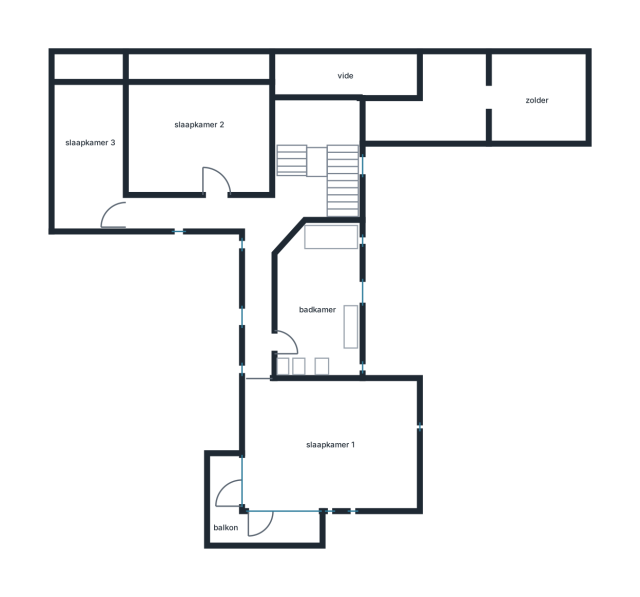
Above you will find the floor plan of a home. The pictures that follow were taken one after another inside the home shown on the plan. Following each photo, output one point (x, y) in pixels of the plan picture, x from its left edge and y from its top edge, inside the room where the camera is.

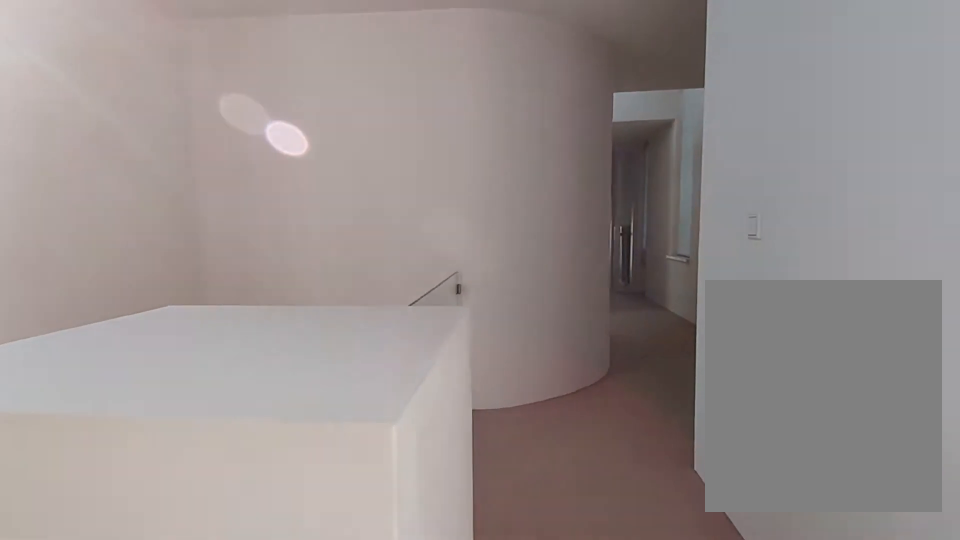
(266, 206)
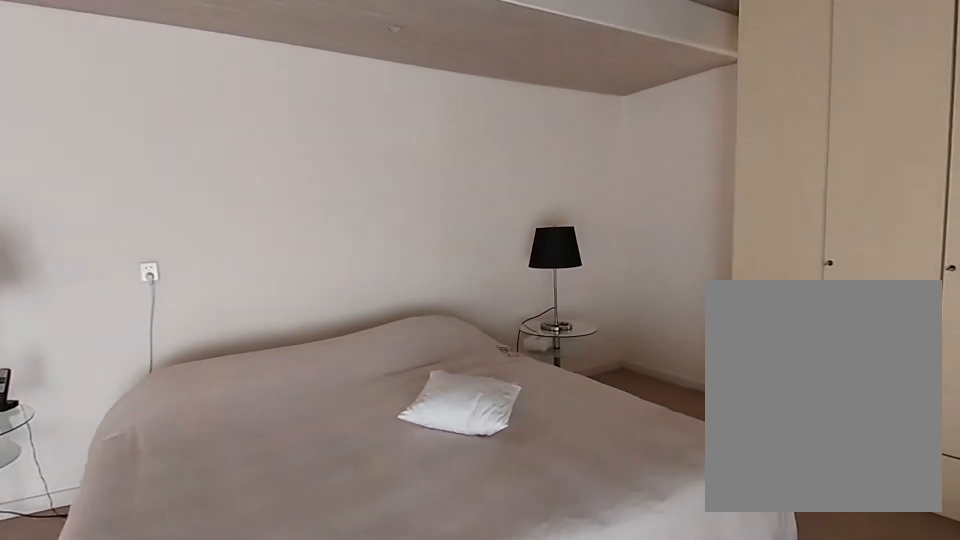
(330, 444)
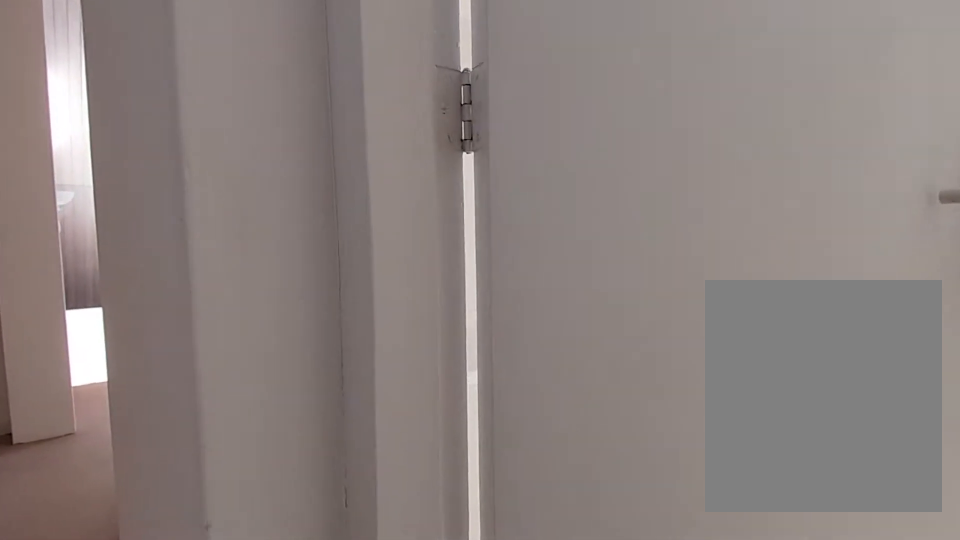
(266, 206)
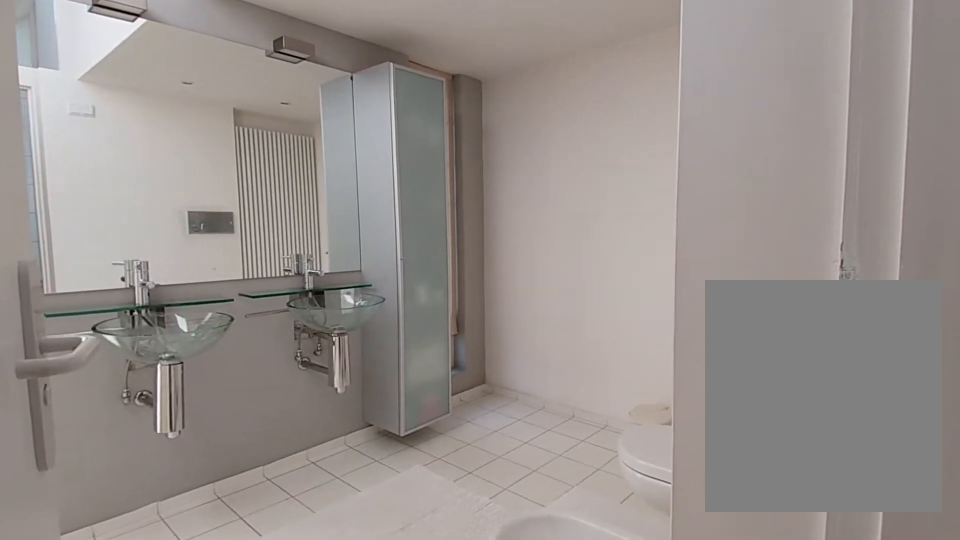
(318, 303)
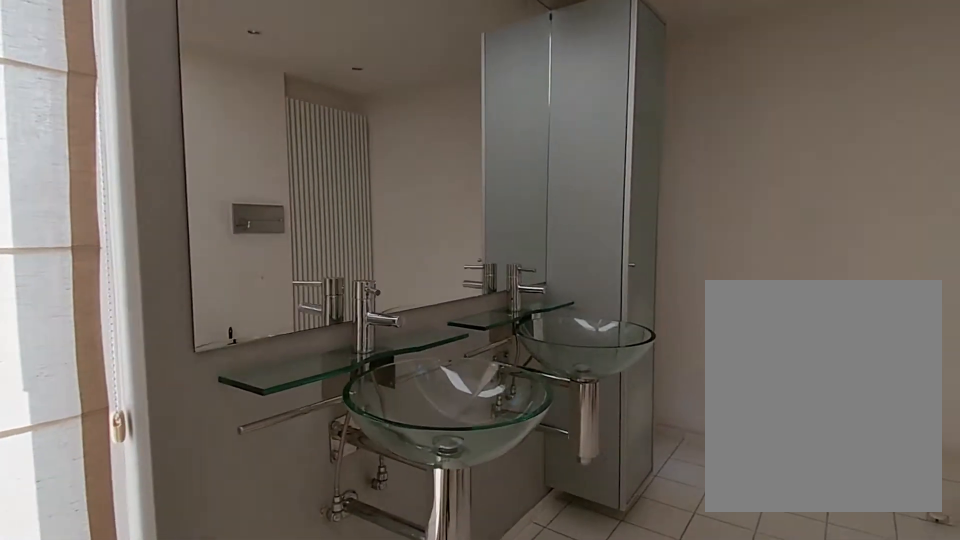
(318, 303)
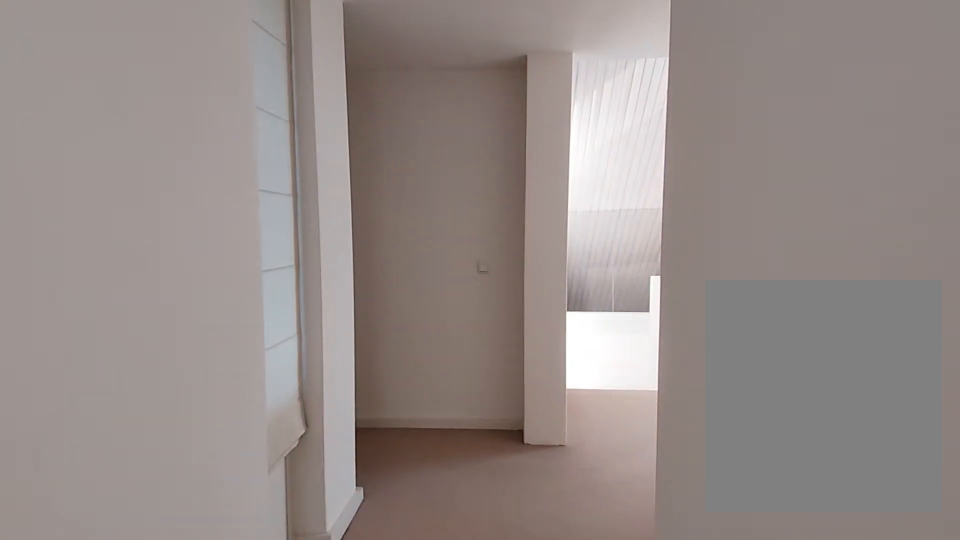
(266, 206)
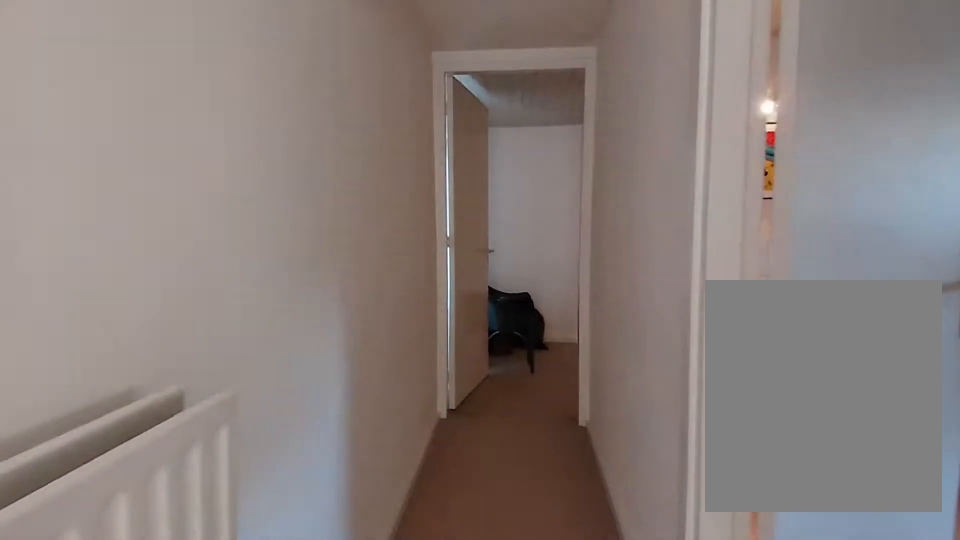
(266, 206)
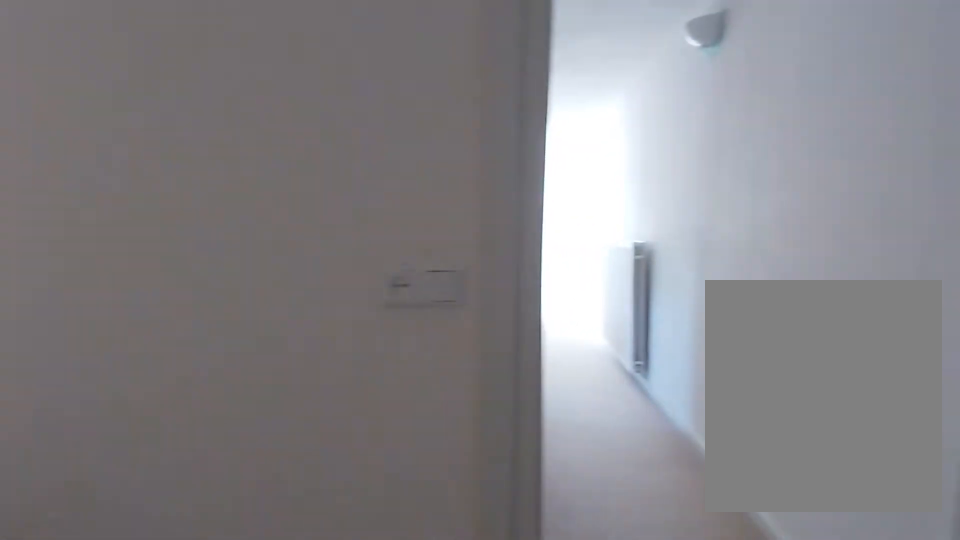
(90, 156)
